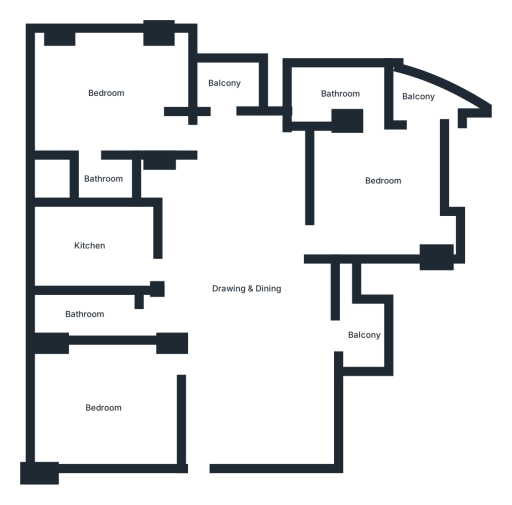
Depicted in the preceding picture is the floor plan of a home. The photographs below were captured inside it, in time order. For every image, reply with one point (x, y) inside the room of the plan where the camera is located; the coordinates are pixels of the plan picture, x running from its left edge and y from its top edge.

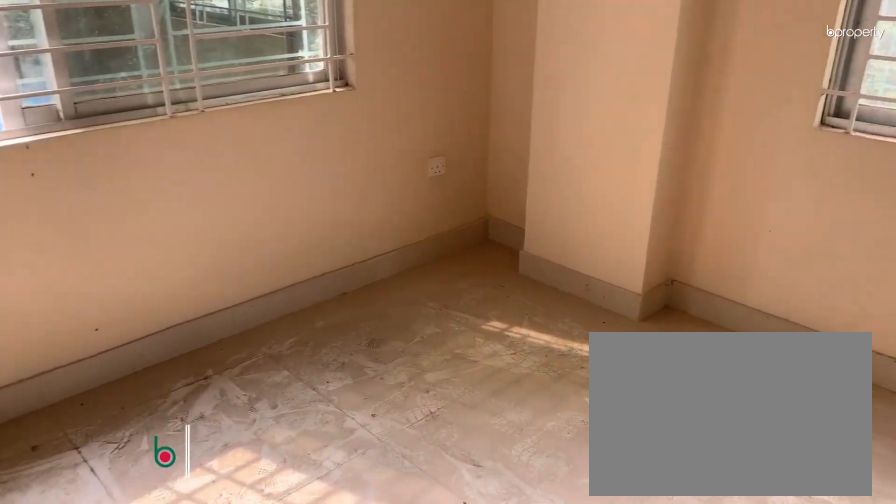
(109, 98)
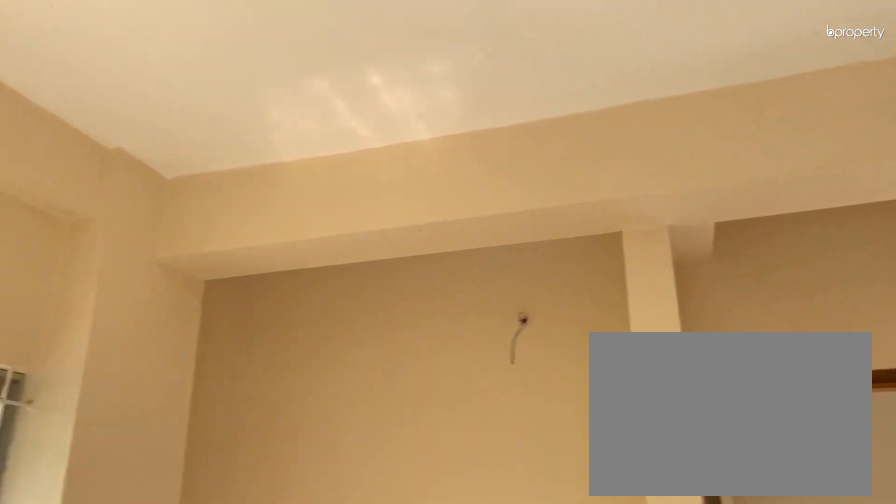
(109, 98)
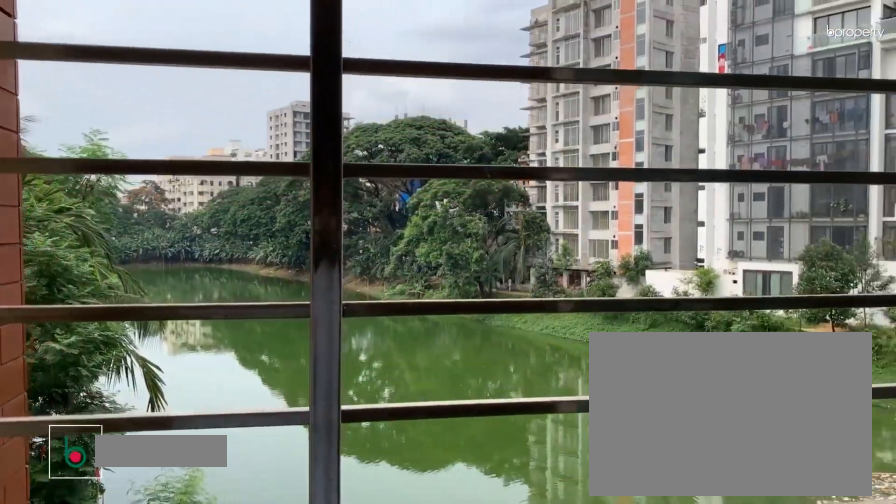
(231, 80)
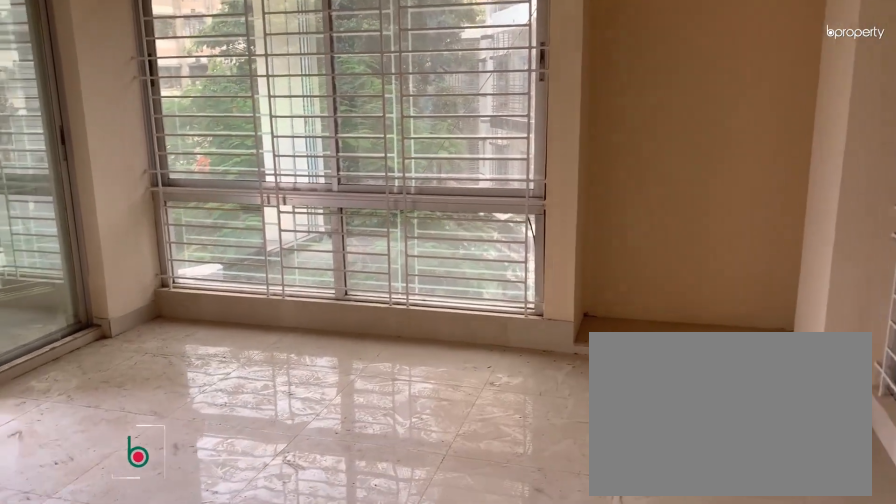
(382, 183)
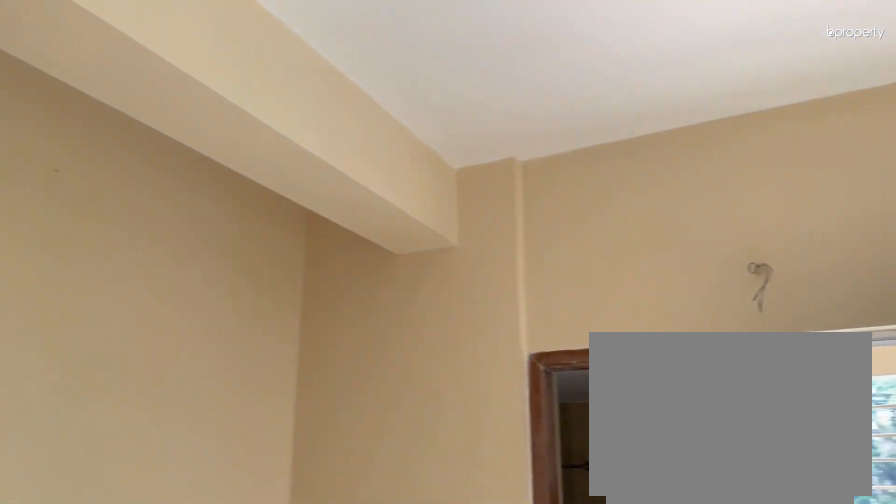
(382, 183)
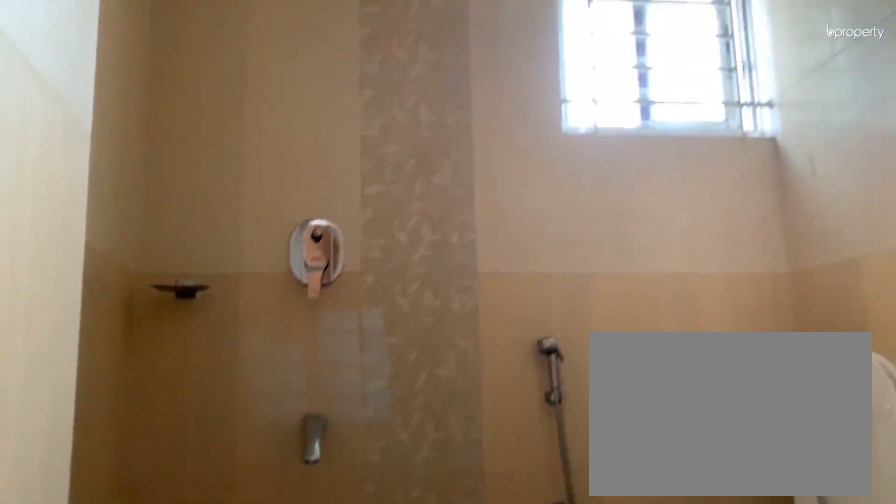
(340, 93)
